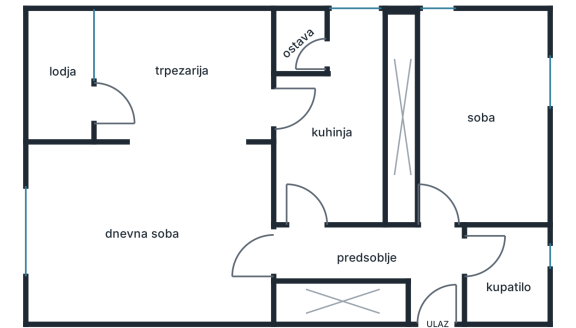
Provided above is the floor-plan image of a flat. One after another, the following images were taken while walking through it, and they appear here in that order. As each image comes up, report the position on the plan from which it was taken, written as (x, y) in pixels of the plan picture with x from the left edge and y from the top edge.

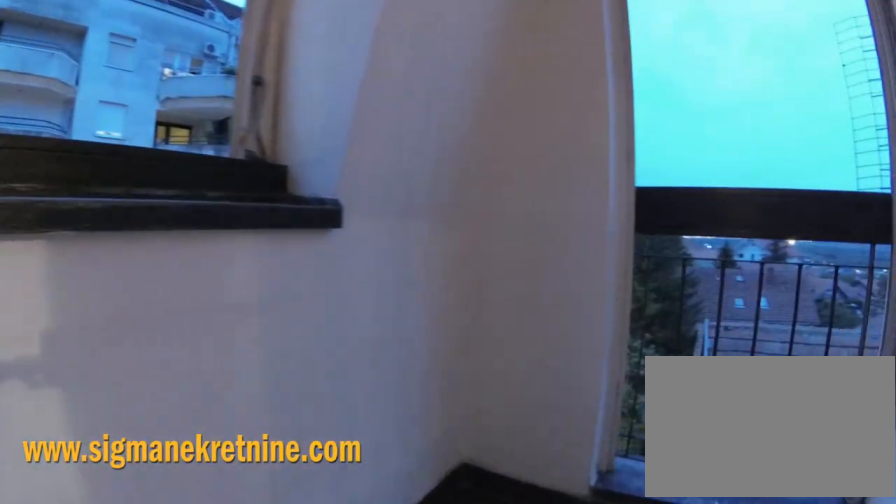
(78, 114)
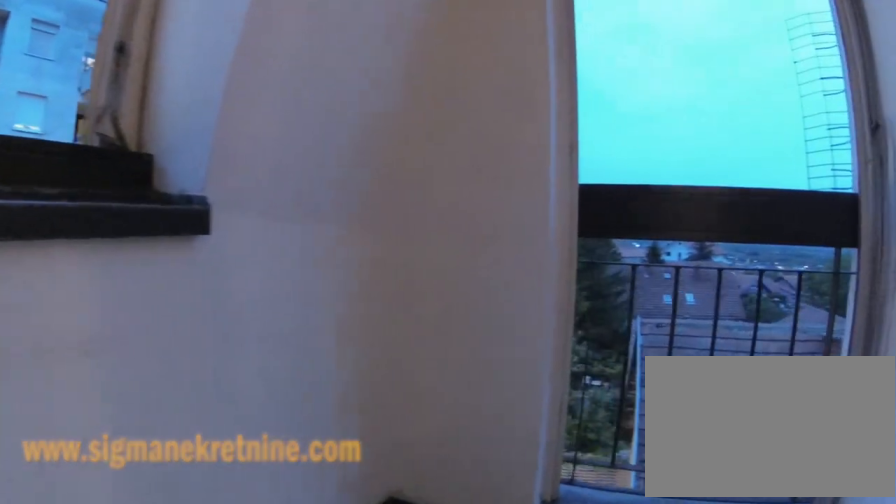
(70, 117)
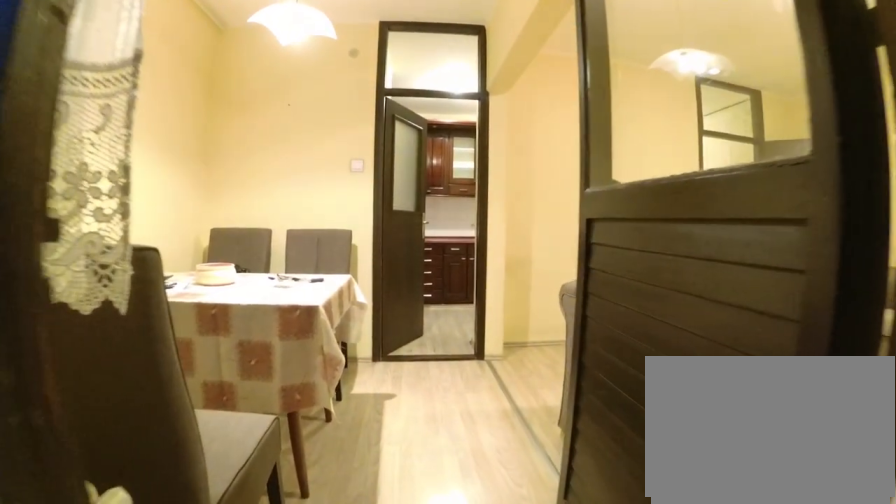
(77, 105)
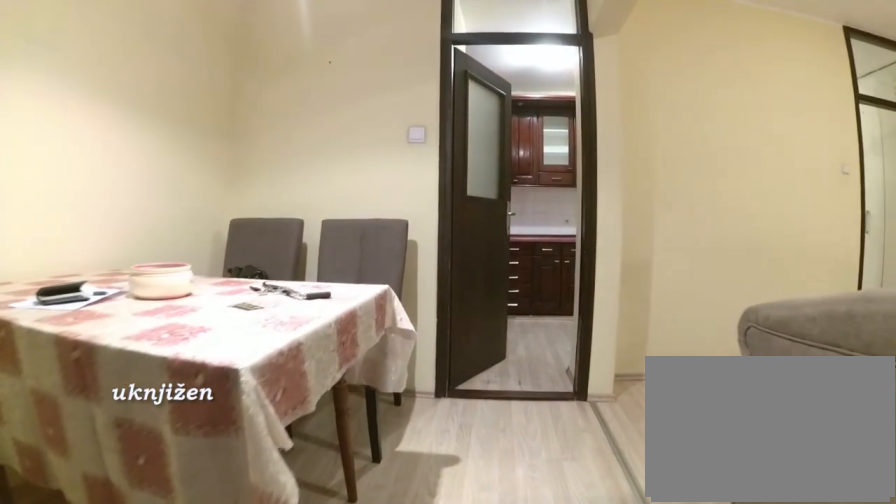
(129, 106)
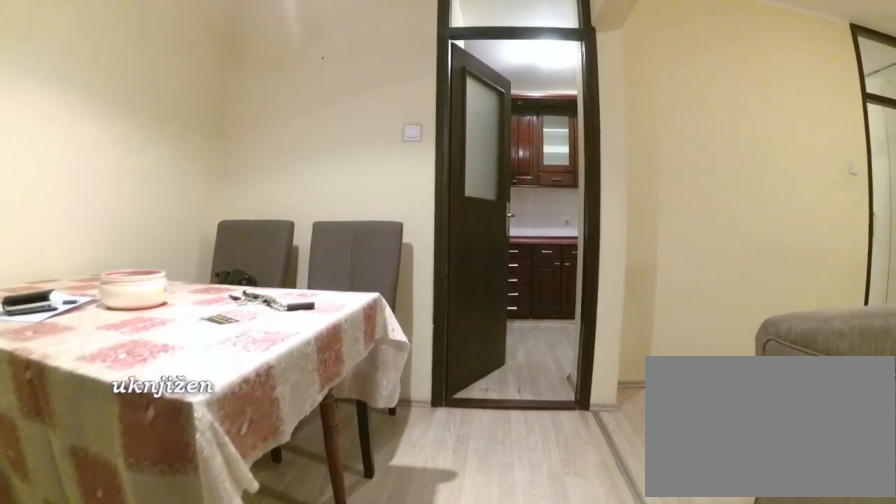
(136, 105)
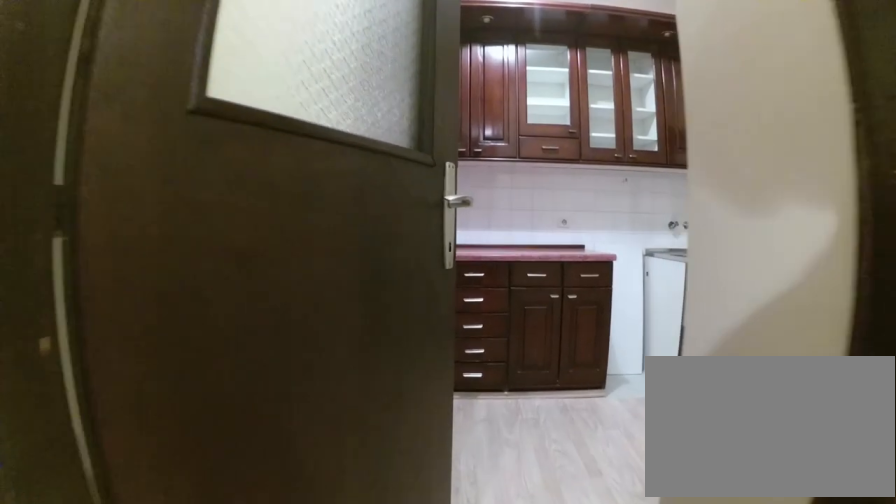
(243, 105)
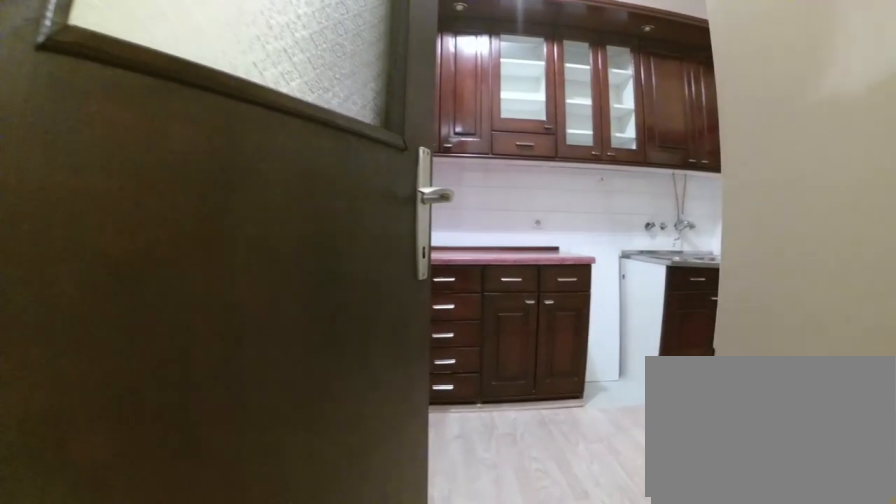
(248, 105)
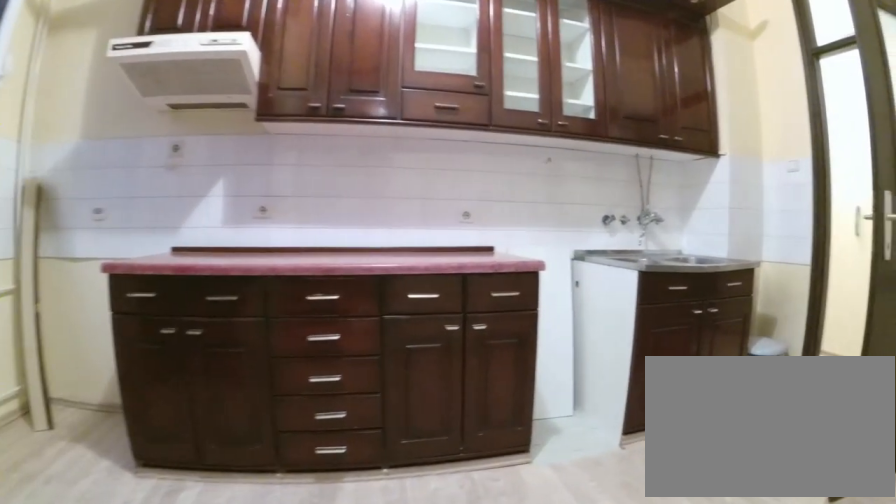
(273, 103)
